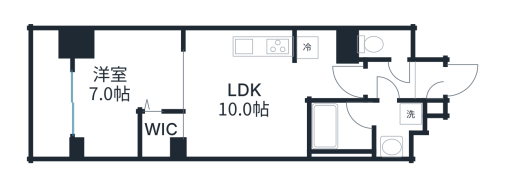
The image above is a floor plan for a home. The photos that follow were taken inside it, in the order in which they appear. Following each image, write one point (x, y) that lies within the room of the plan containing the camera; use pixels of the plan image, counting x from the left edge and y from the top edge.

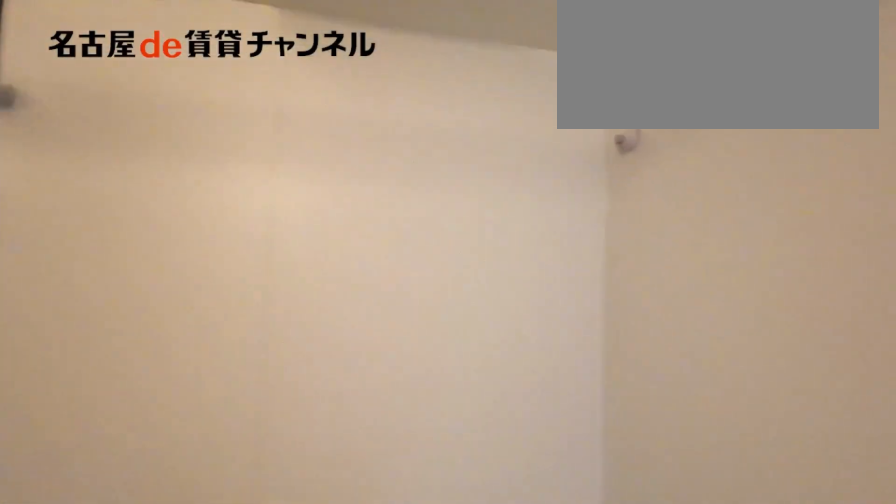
(363, 128)
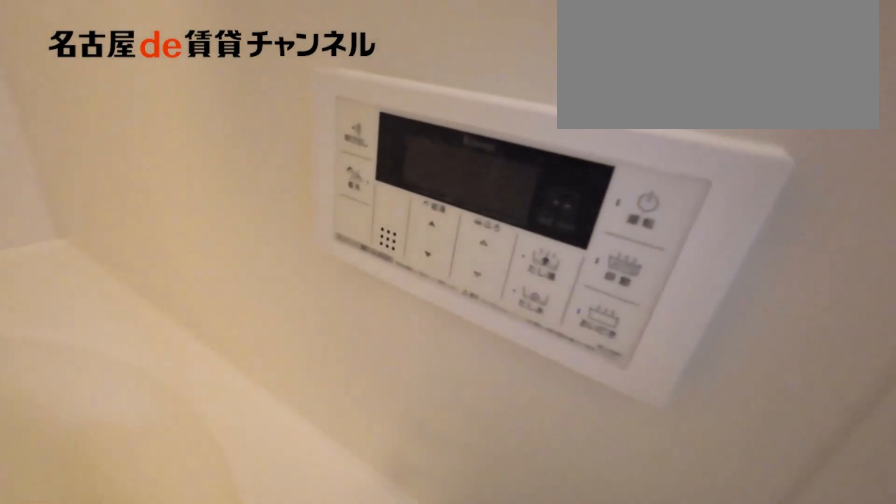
(363, 128)
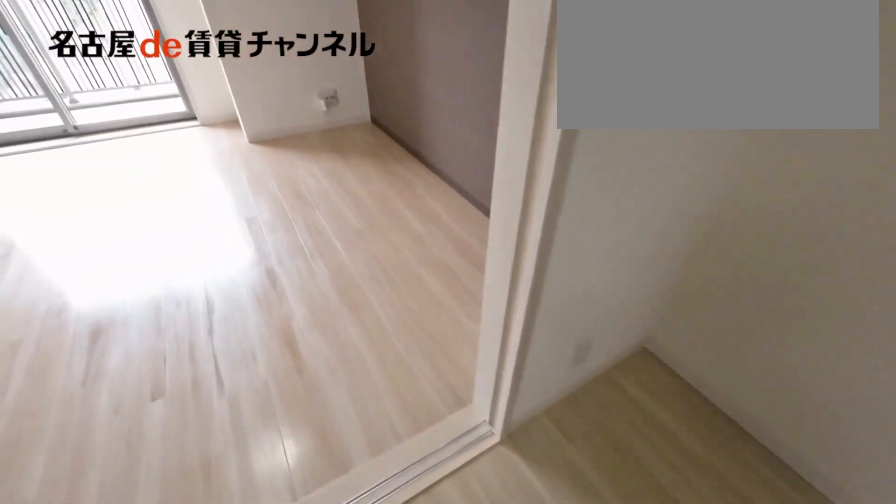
(245, 93)
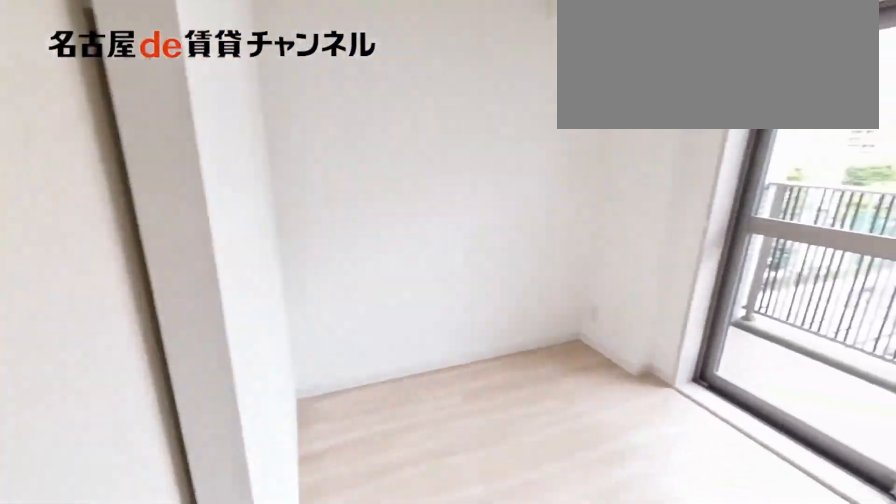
(127, 93)
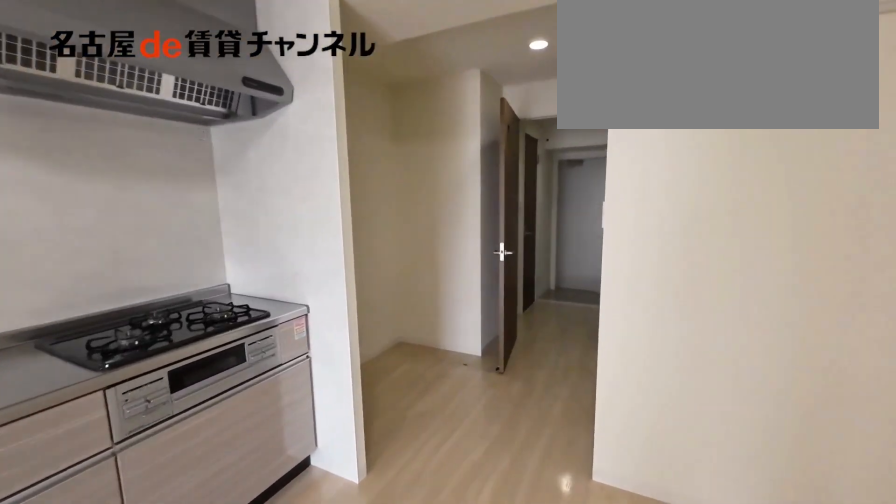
(245, 93)
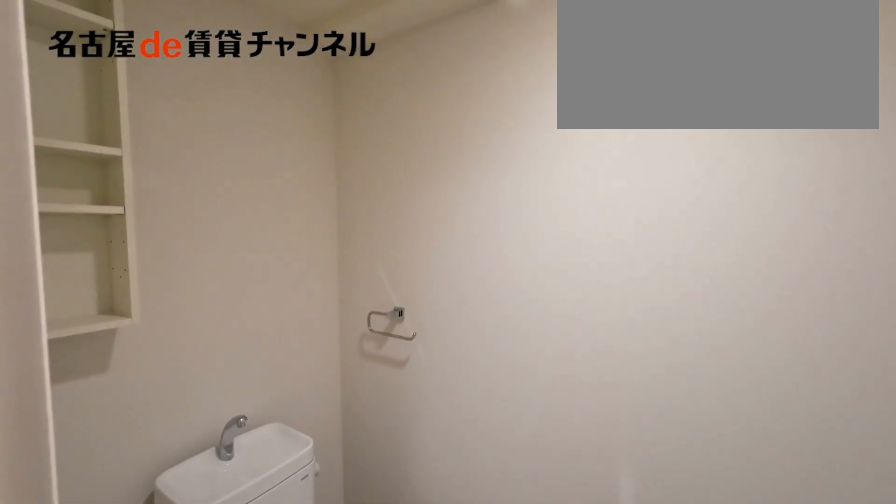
(385, 44)
